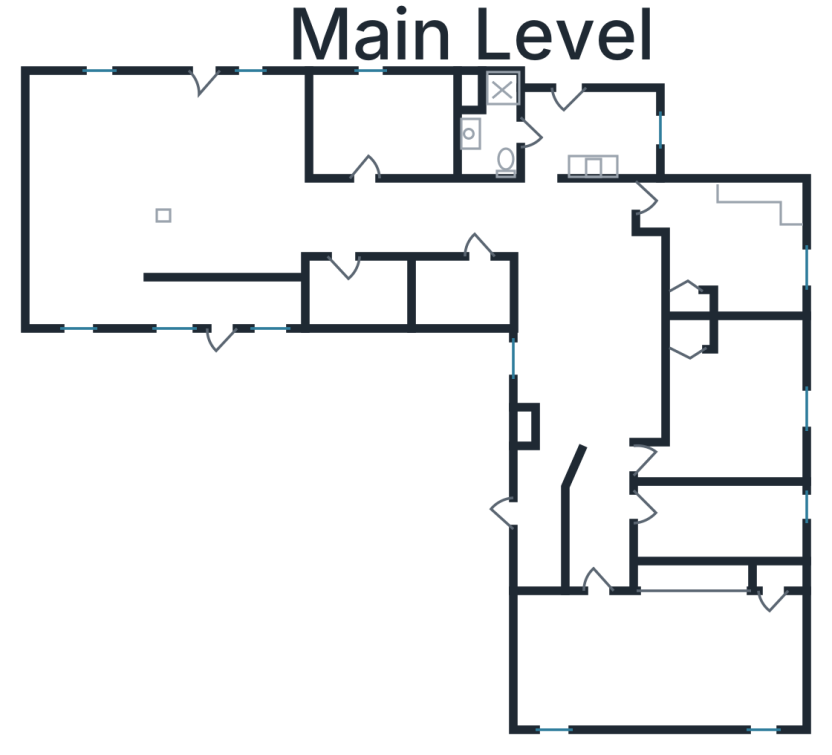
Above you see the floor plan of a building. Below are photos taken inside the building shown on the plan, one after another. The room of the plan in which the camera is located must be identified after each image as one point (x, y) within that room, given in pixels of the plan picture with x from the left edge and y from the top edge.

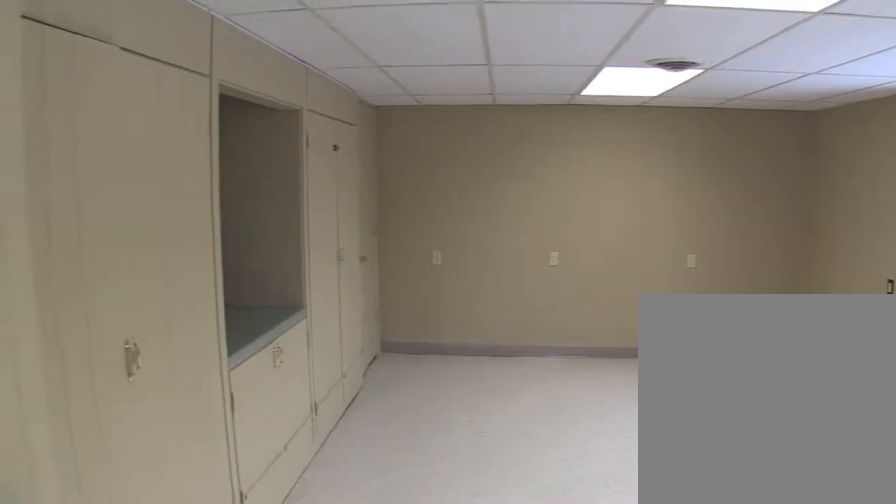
(654, 658)
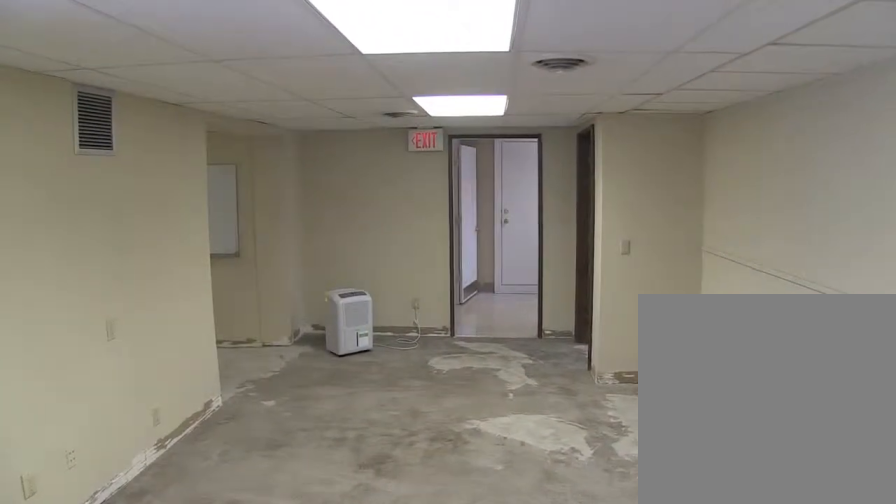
(587, 315)
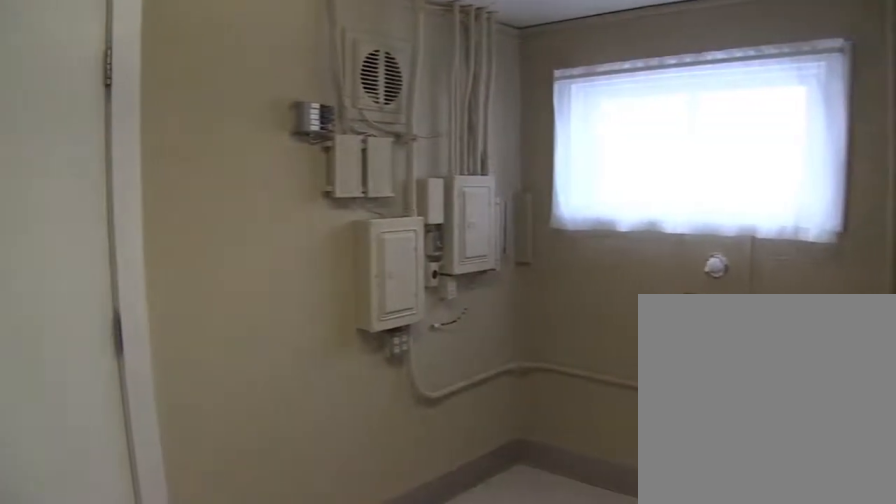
(589, 132)
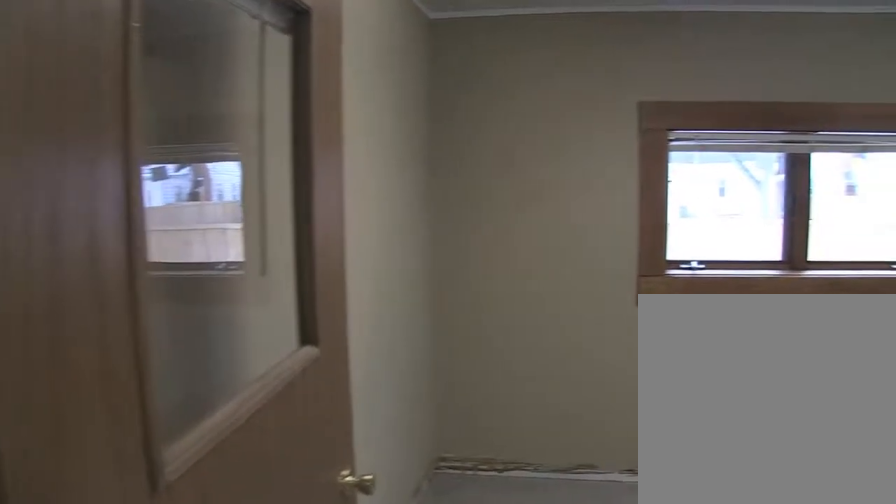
(384, 124)
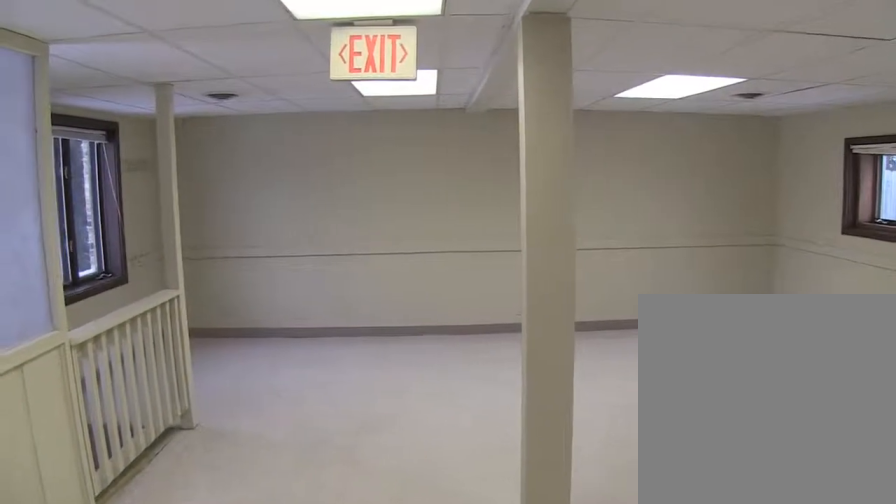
(159, 186)
